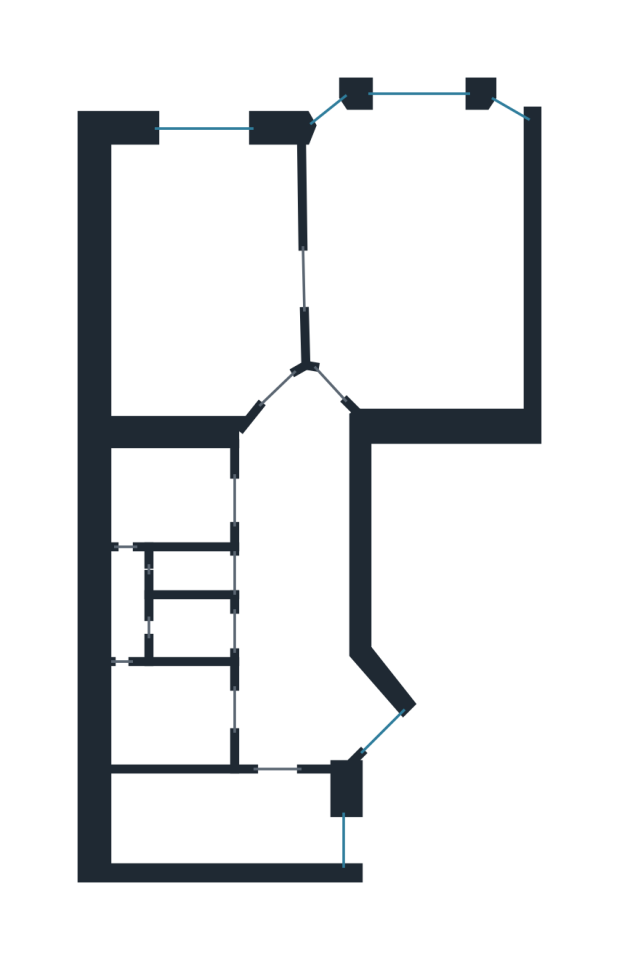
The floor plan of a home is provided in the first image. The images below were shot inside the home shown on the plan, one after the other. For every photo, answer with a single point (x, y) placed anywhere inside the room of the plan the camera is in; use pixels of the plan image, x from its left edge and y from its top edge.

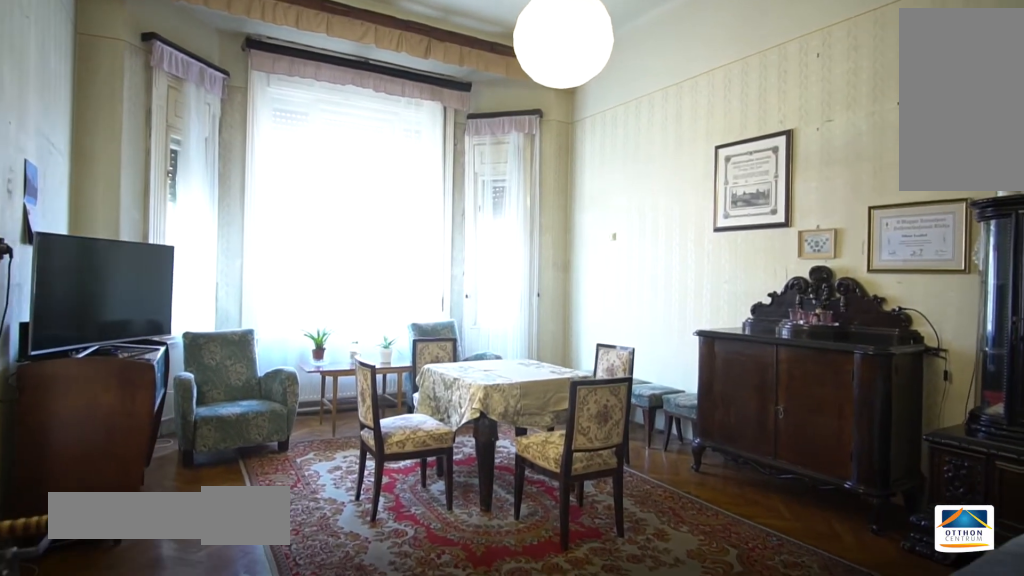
(434, 266)
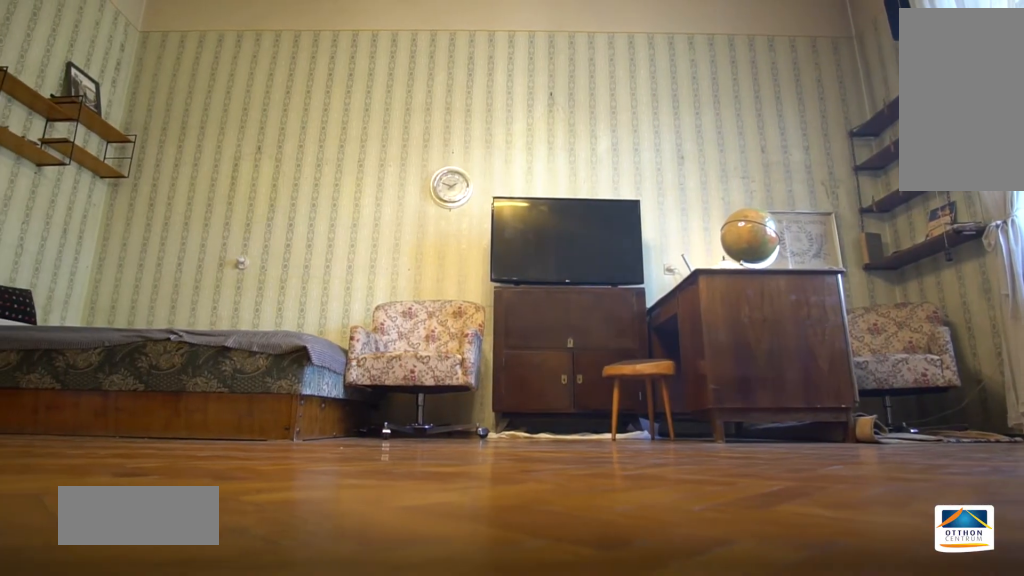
(220, 274)
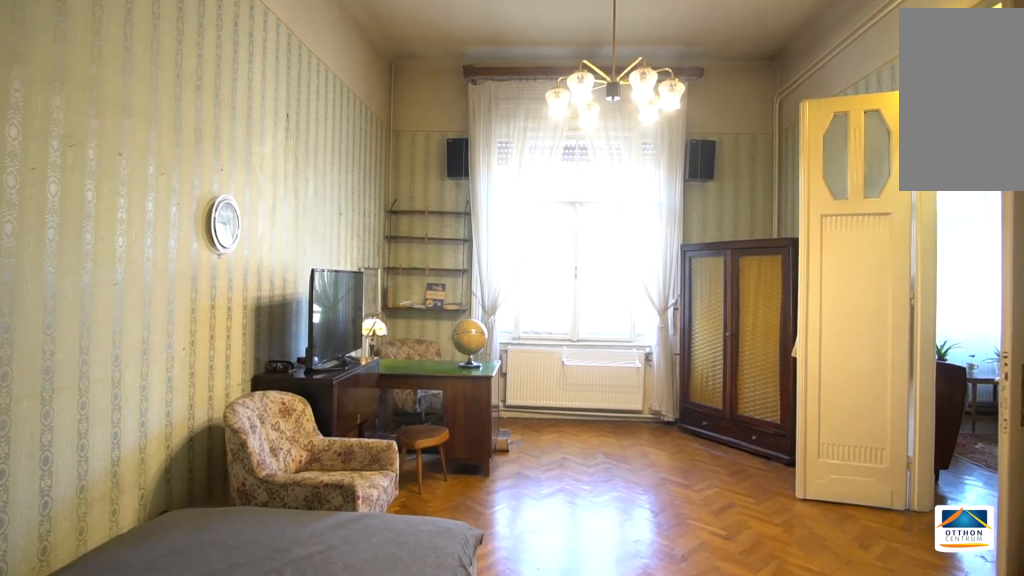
(219, 273)
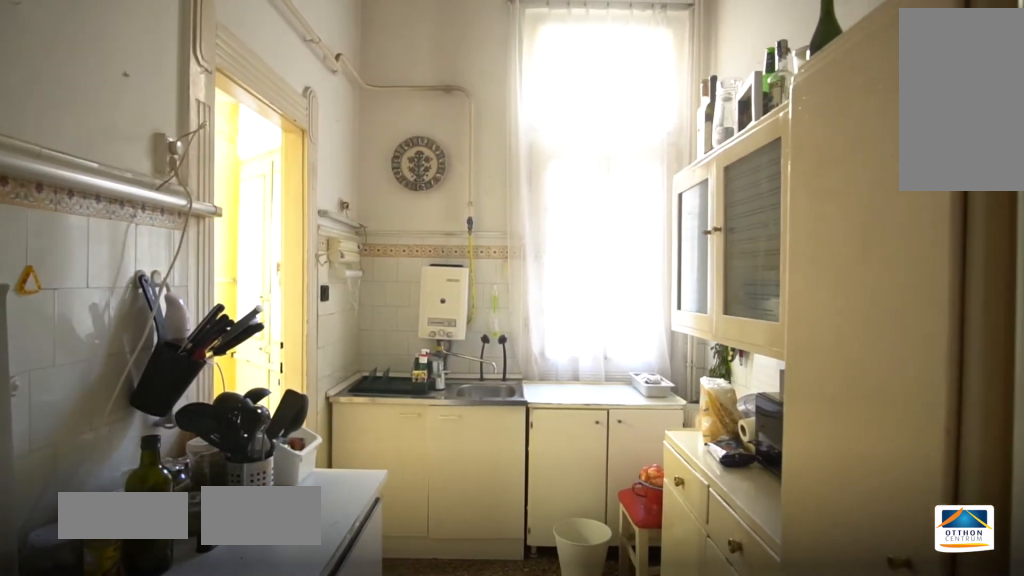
(225, 820)
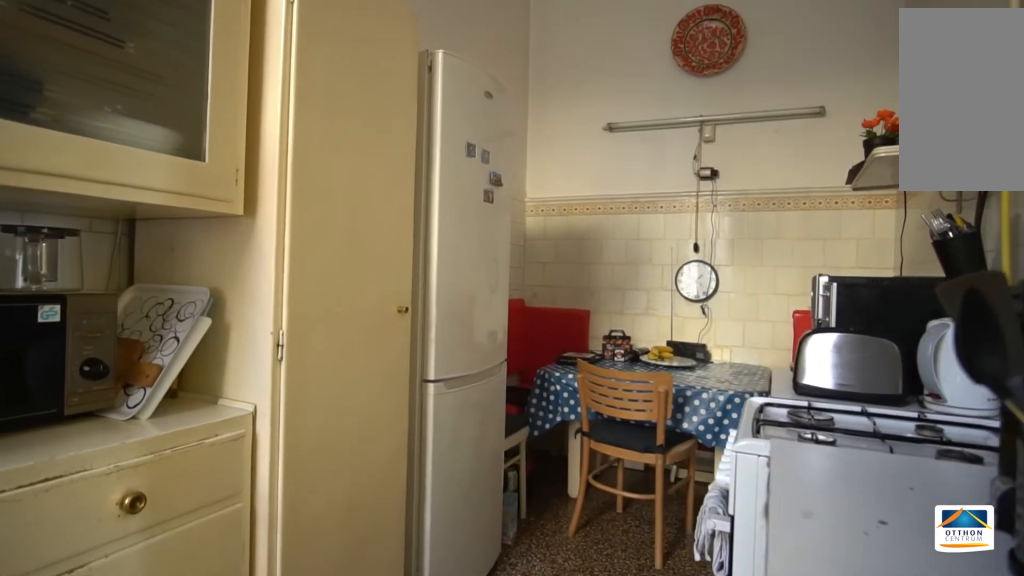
(225, 821)
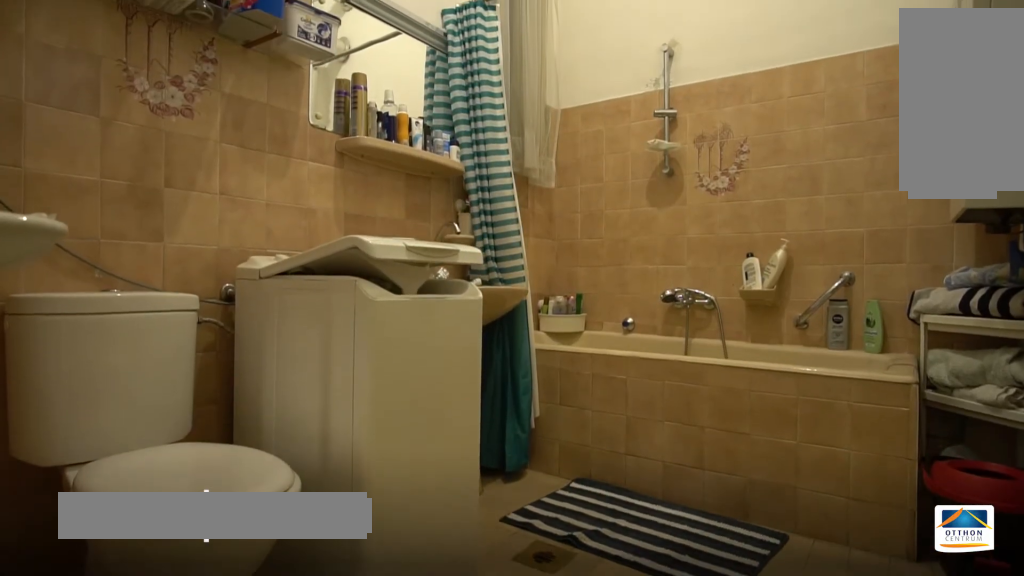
(174, 493)
